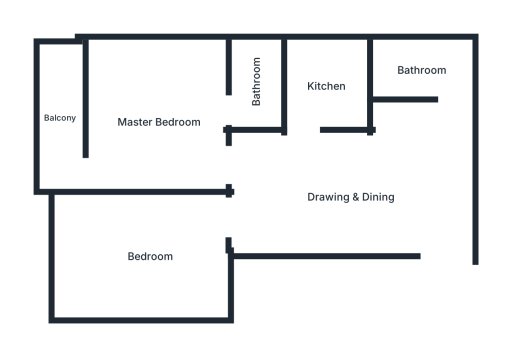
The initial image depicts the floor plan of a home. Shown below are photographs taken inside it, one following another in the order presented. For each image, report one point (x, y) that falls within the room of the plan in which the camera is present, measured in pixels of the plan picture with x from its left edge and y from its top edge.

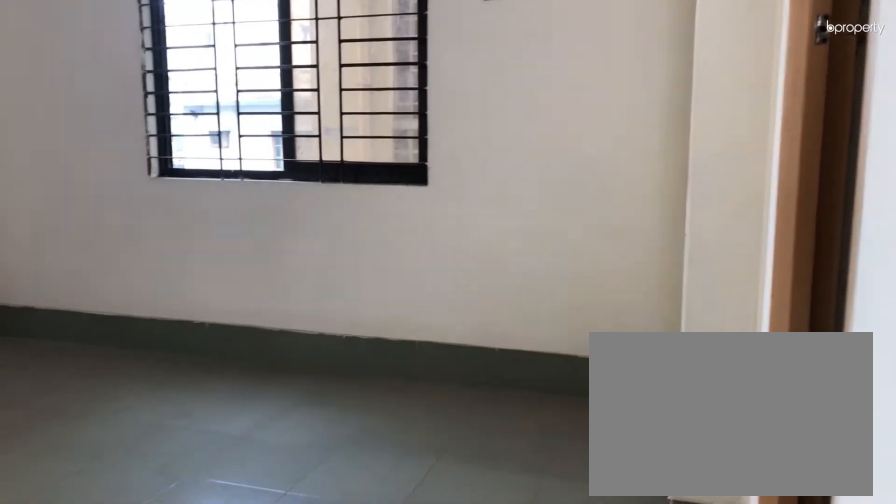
(156, 126)
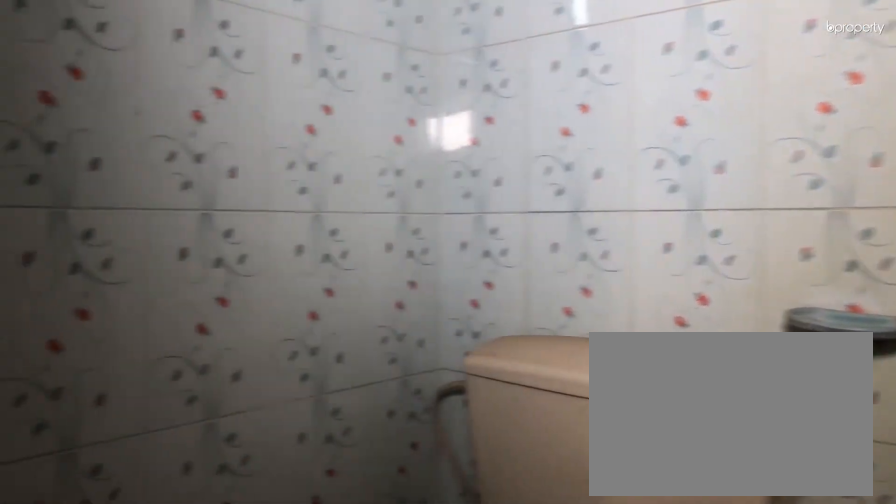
(254, 90)
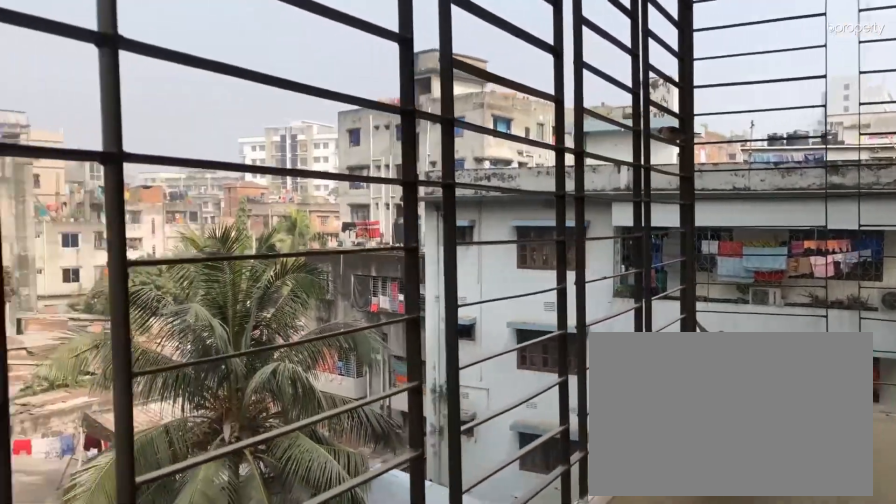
(58, 119)
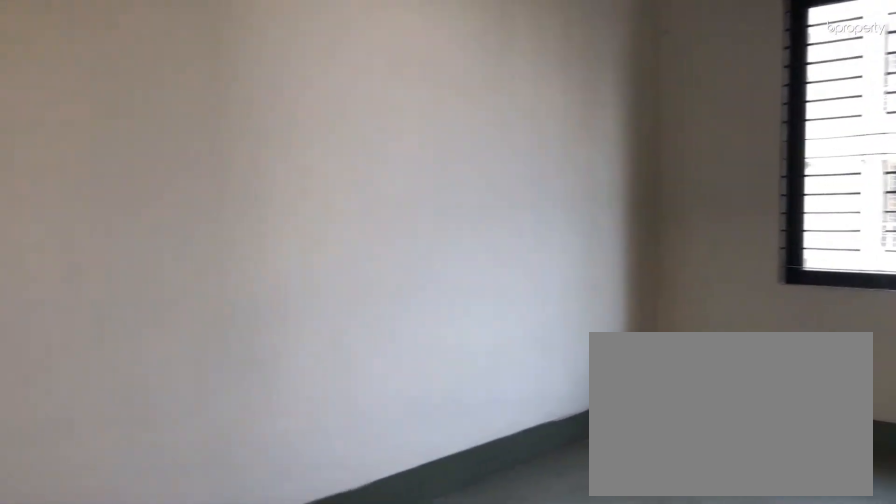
(149, 255)
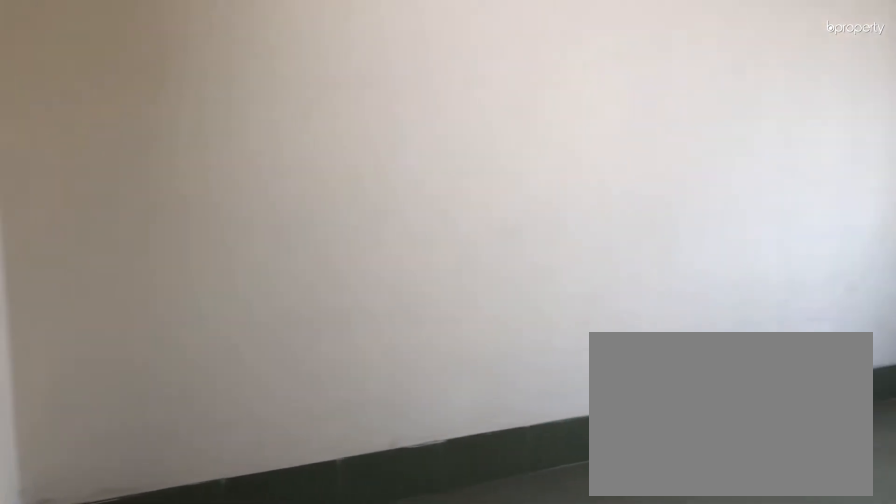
(149, 255)
